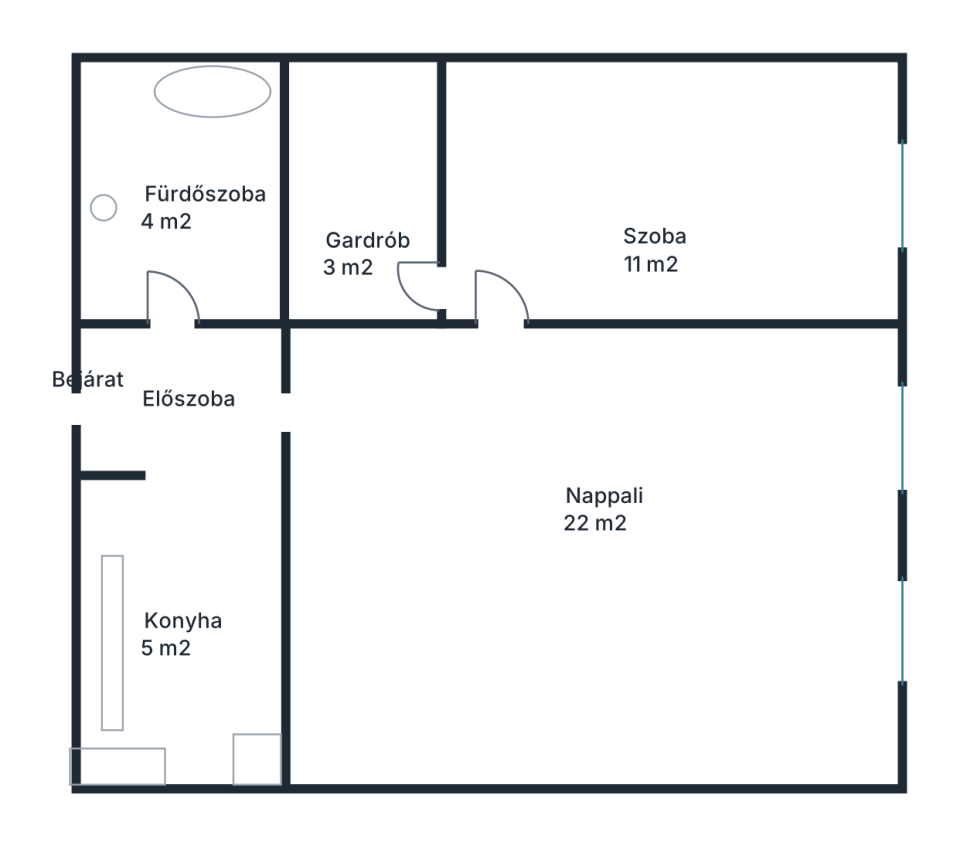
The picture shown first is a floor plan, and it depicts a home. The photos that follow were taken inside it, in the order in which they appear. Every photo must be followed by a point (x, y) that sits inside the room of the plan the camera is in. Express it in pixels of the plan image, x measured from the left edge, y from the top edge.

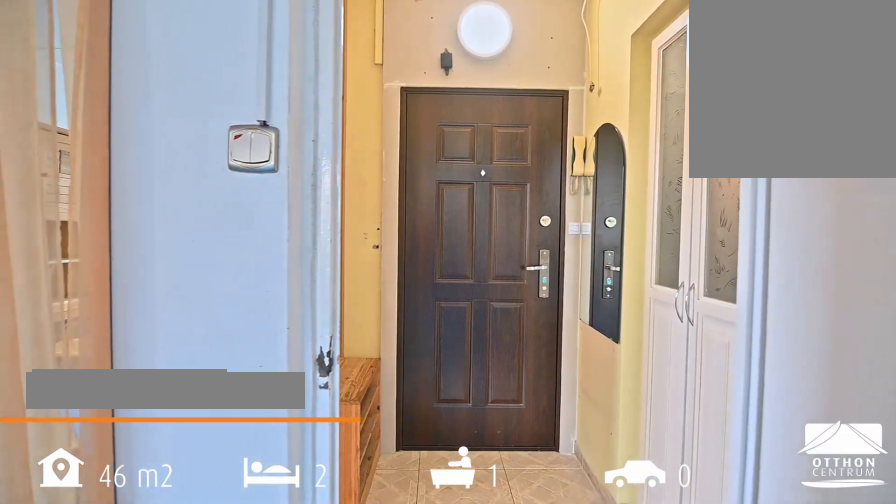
(181, 404)
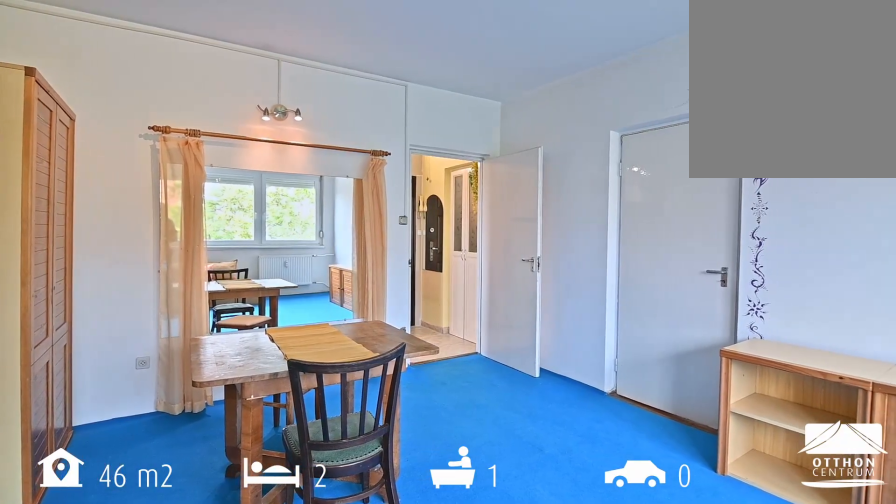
(610, 437)
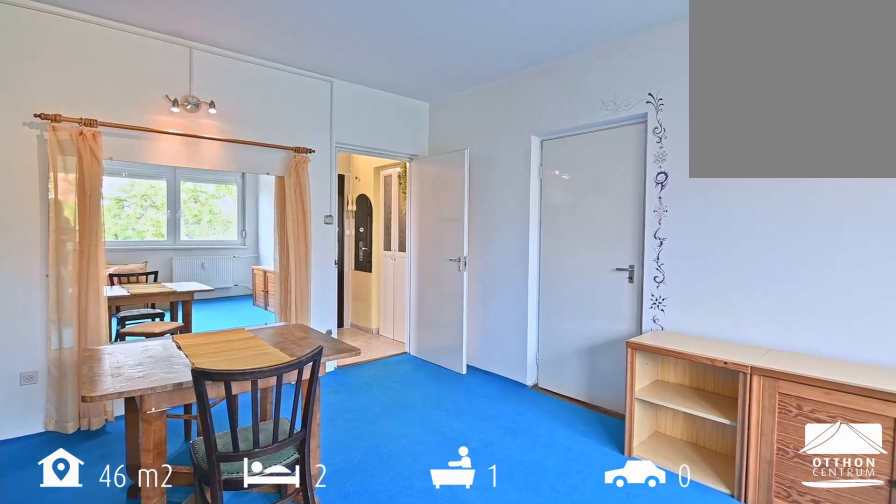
(610, 437)
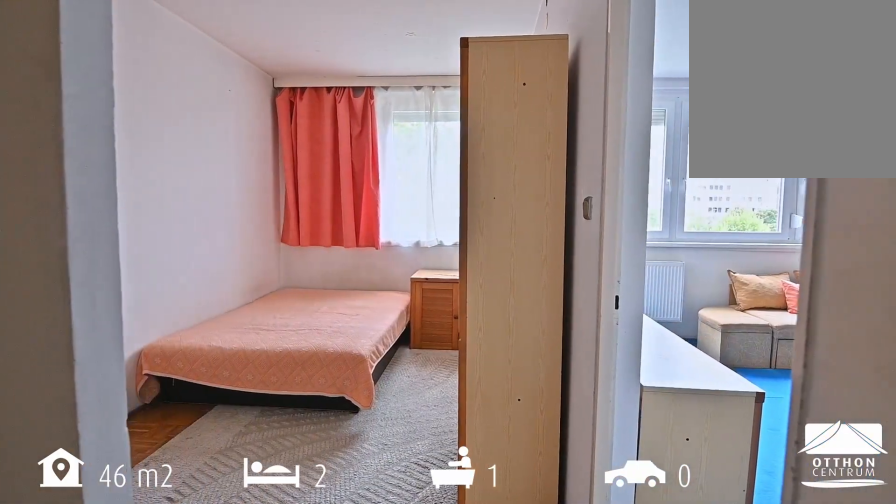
(526, 177)
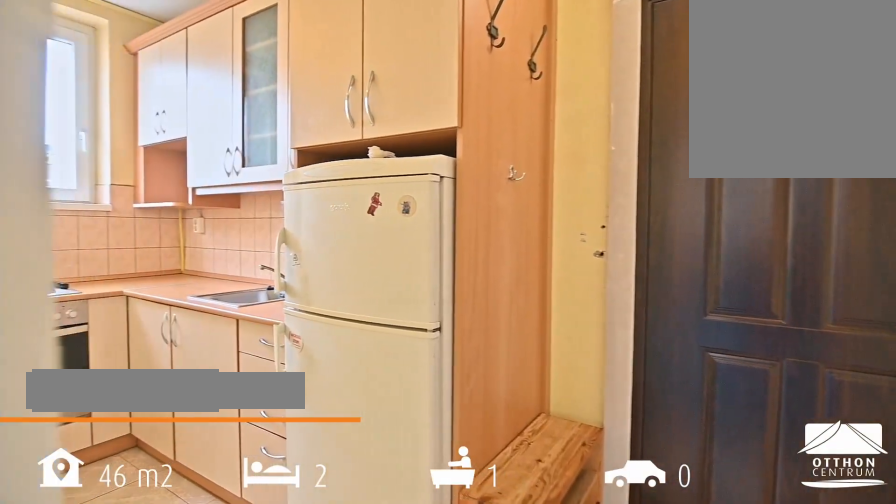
(181, 547)
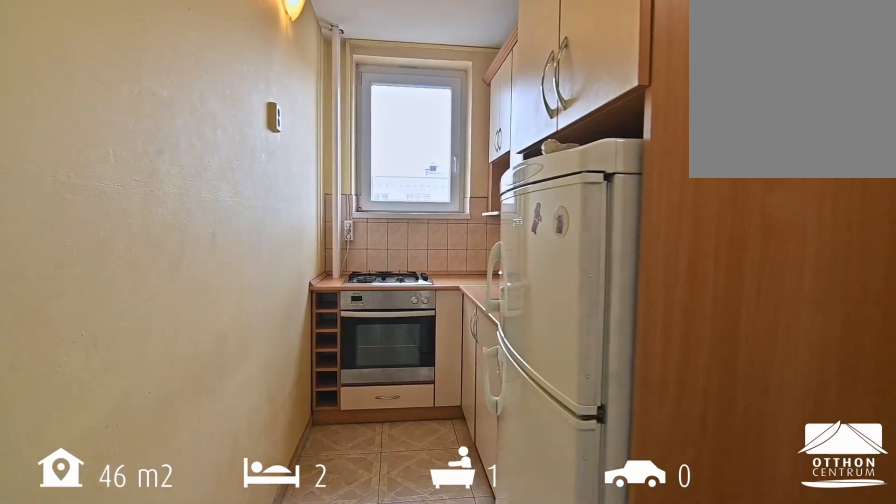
(181, 547)
